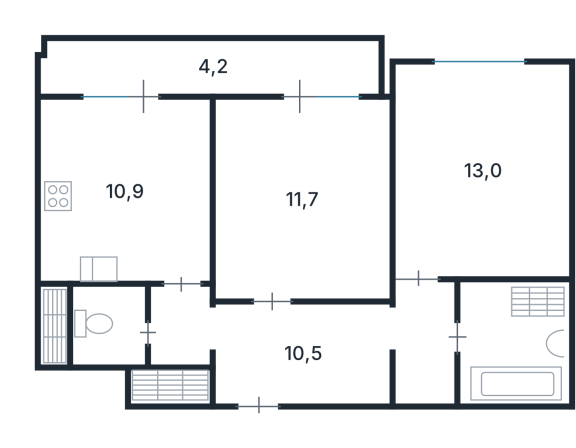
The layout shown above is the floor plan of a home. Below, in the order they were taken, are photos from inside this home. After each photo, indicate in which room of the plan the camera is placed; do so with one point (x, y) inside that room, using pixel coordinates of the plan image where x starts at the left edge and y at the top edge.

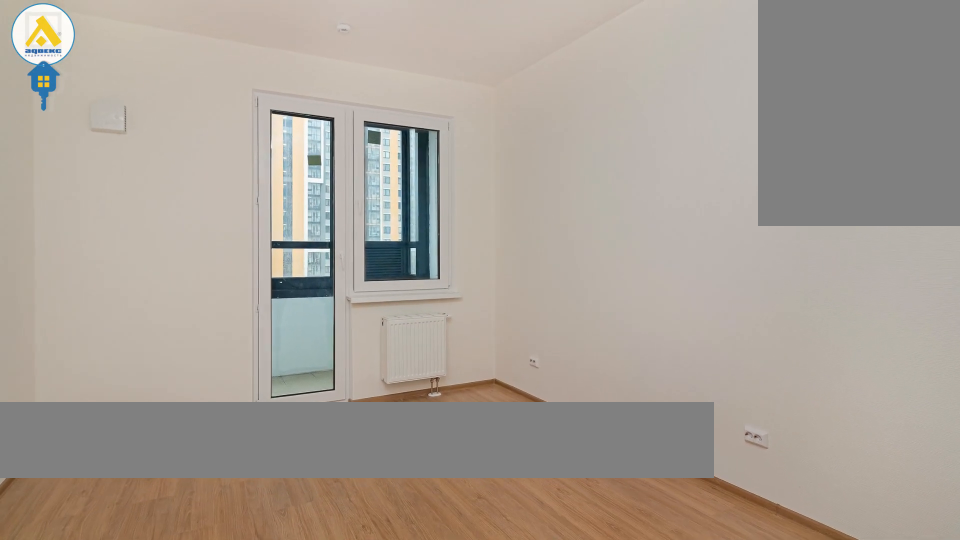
(308, 199)
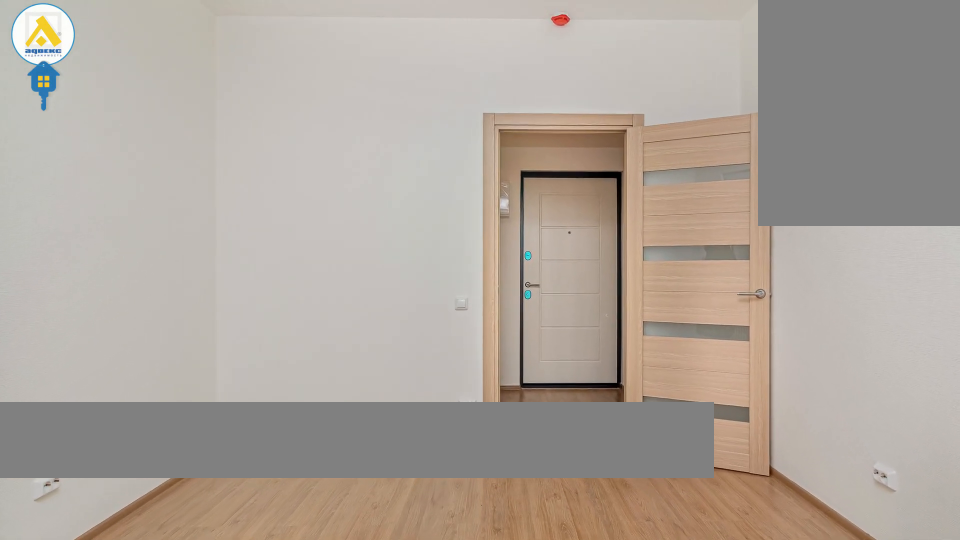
(308, 199)
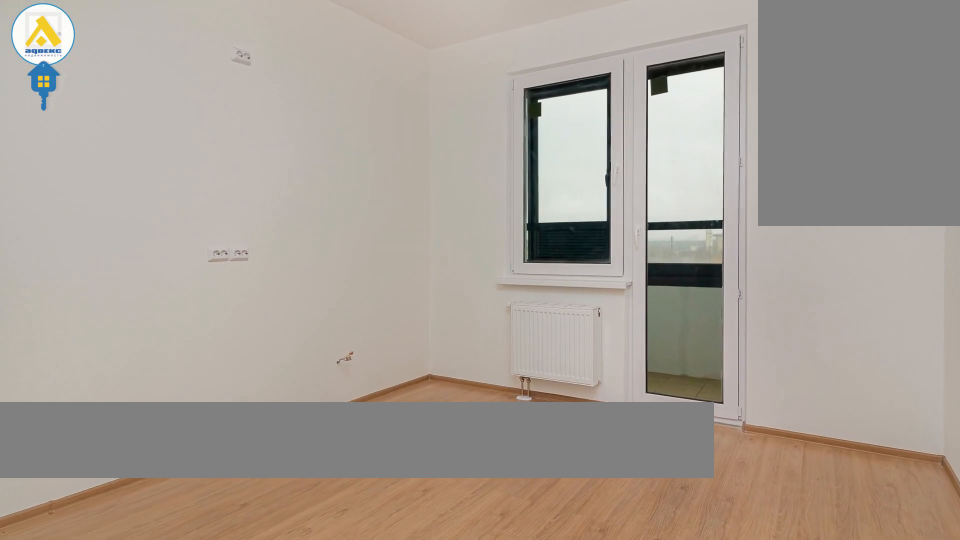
(121, 203)
